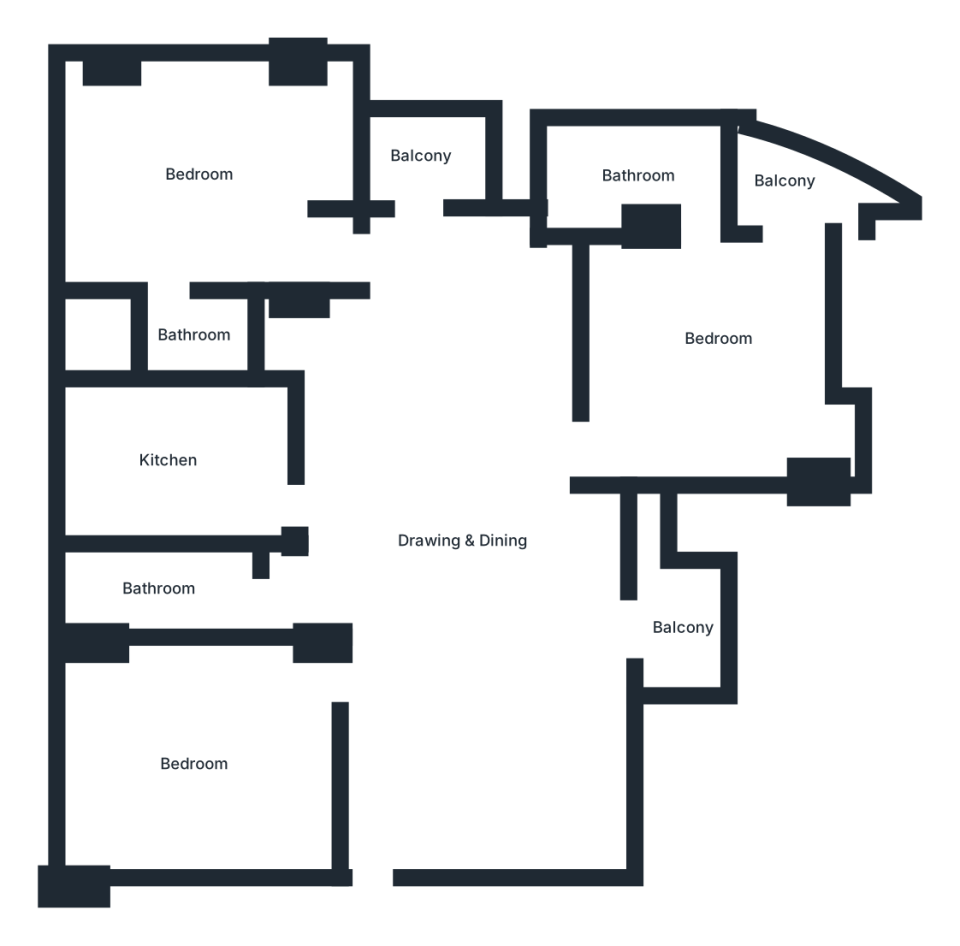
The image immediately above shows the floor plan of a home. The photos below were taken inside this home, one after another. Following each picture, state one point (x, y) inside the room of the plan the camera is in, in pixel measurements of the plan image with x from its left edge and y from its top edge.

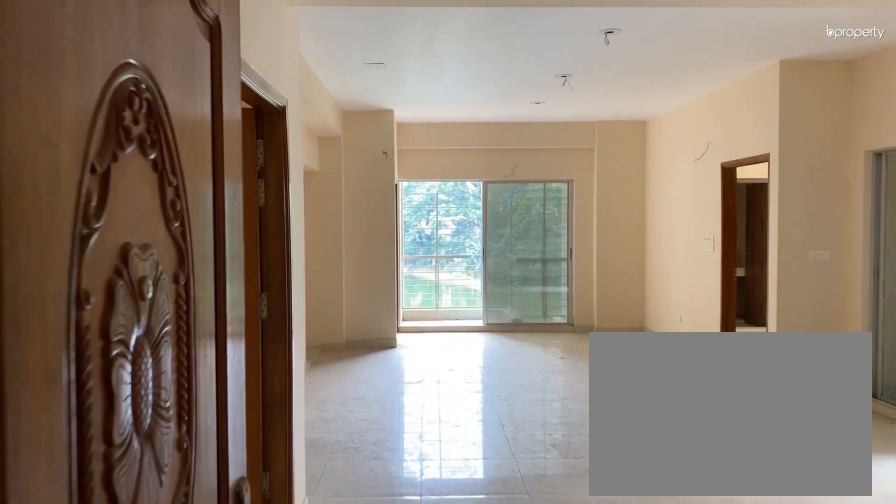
(397, 845)
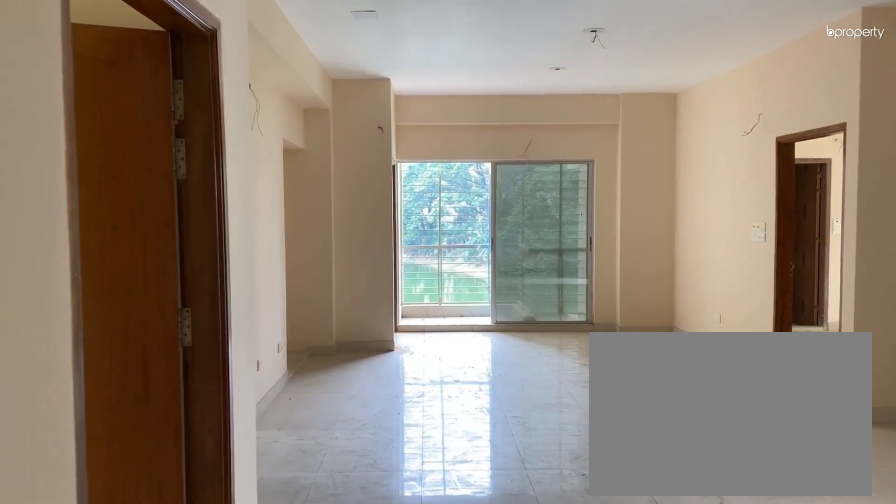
(397, 845)
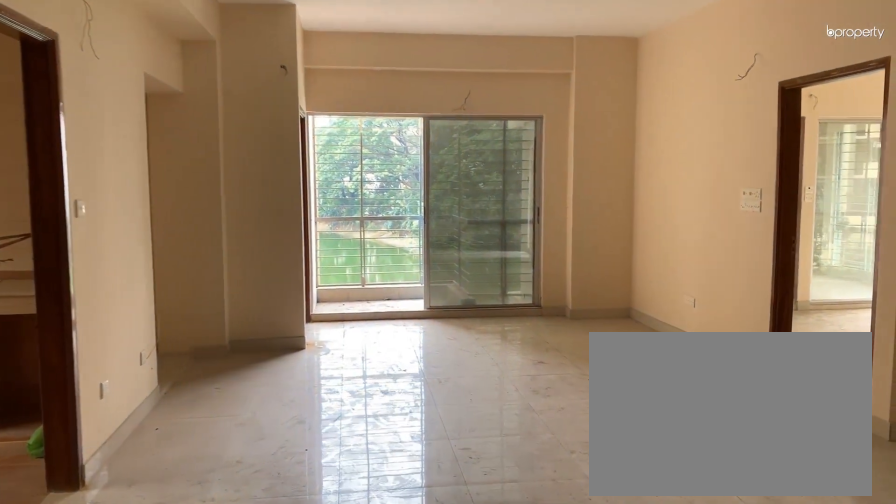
(469, 483)
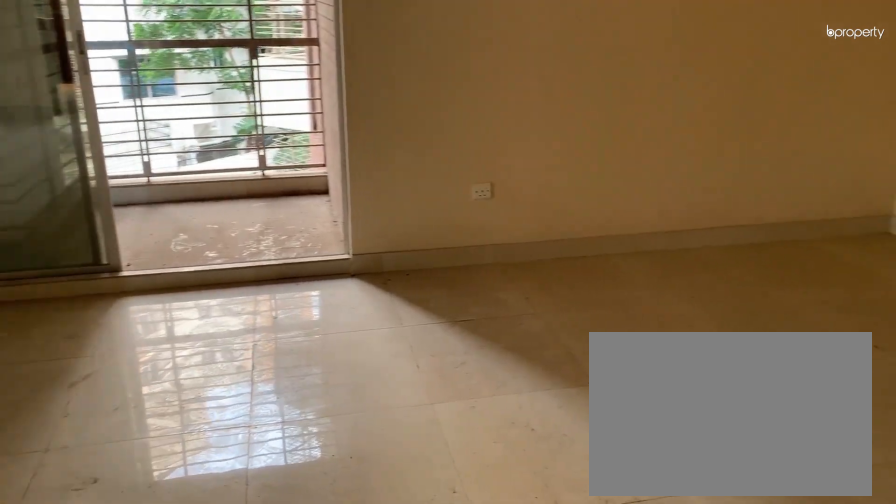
(496, 676)
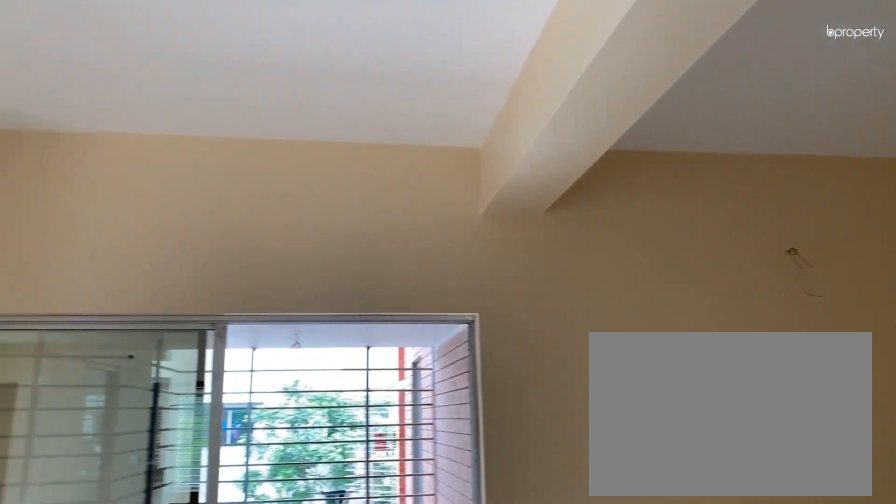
(496, 676)
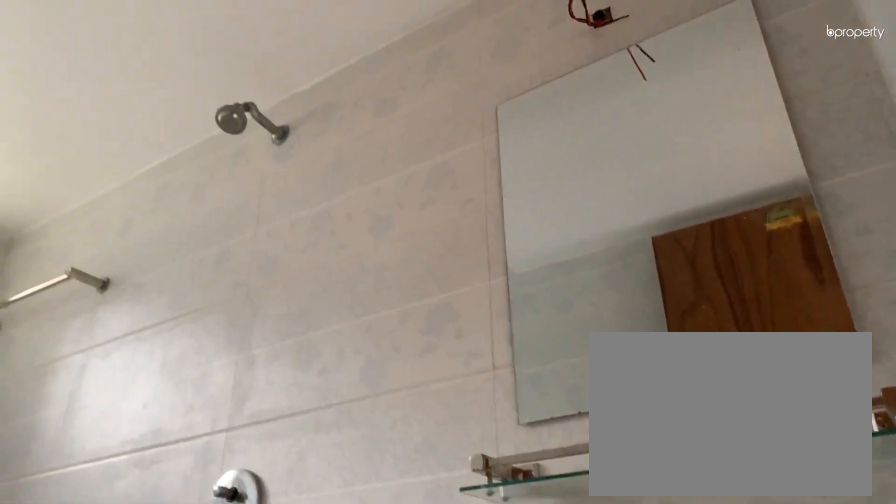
(160, 598)
